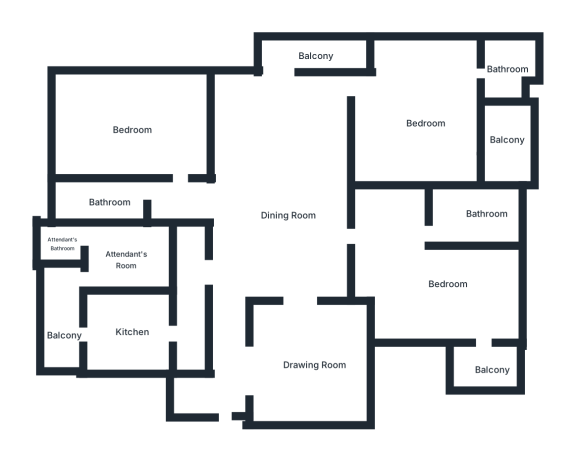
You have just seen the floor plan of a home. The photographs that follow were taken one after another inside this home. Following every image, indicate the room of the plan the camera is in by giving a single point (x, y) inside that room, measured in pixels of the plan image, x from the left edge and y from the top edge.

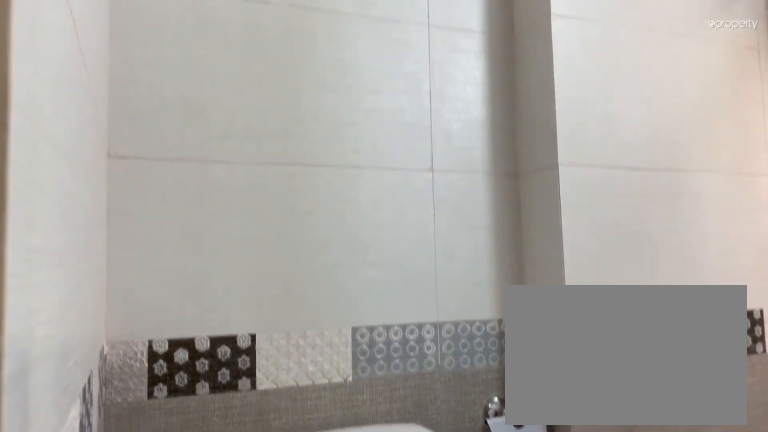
(509, 72)
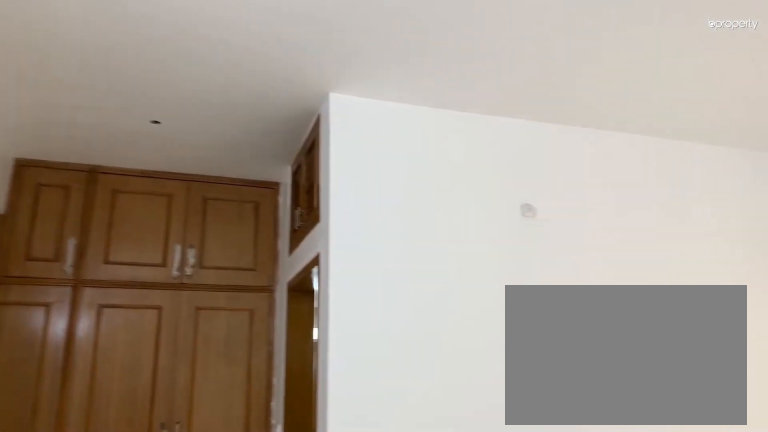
(448, 282)
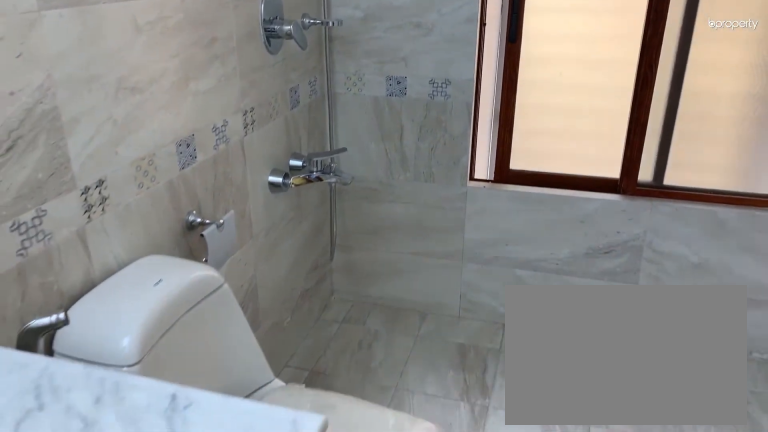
(485, 215)
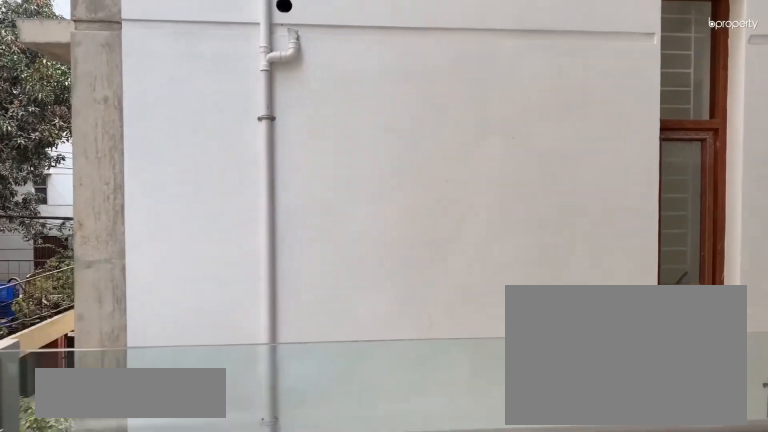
(488, 366)
